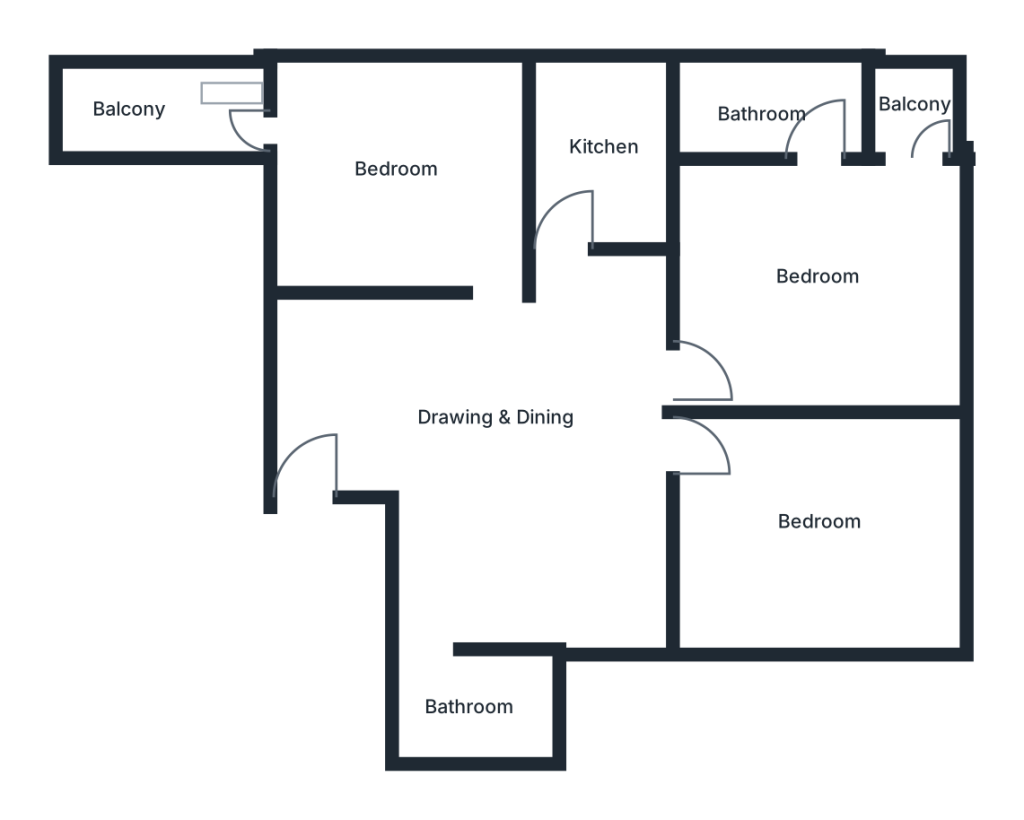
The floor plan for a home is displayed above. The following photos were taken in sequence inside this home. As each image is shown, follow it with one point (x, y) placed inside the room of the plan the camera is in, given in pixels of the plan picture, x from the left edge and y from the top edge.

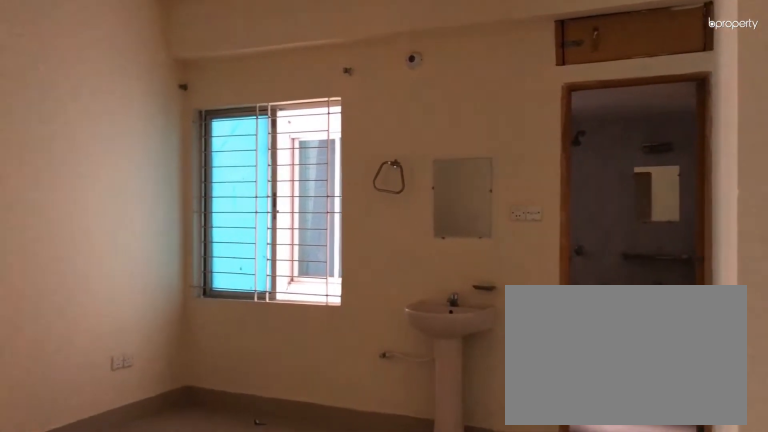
(493, 418)
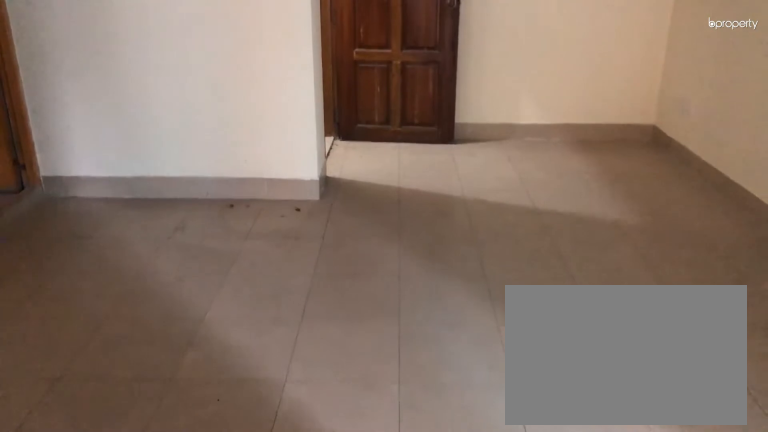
(493, 418)
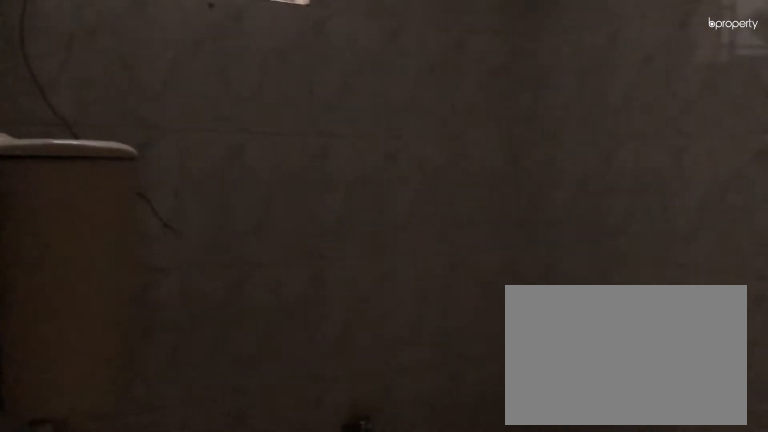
(470, 707)
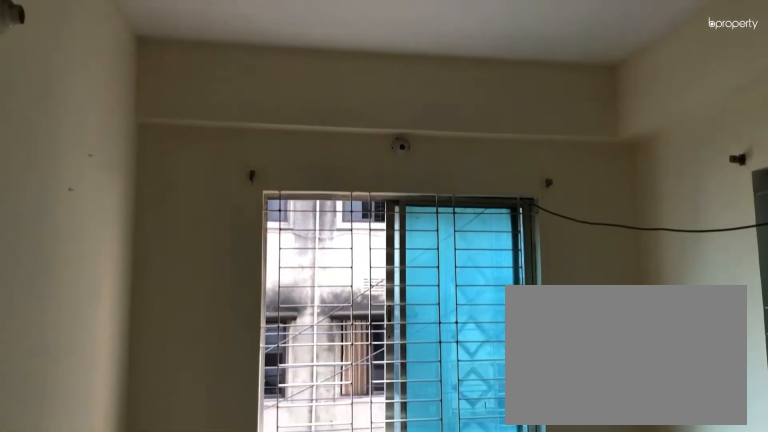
(822, 524)
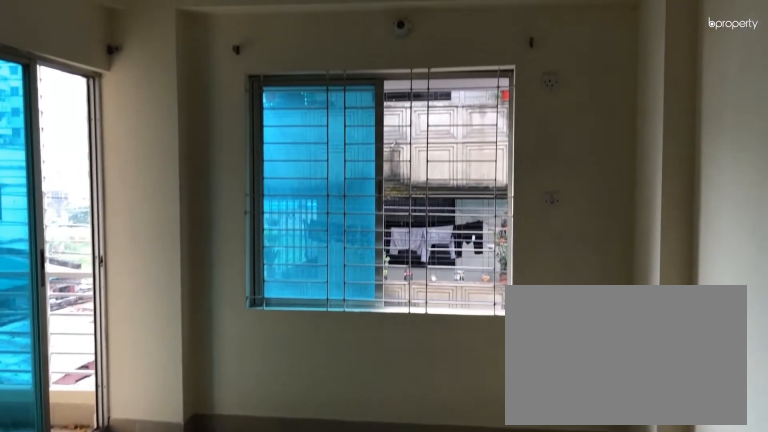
(821, 273)
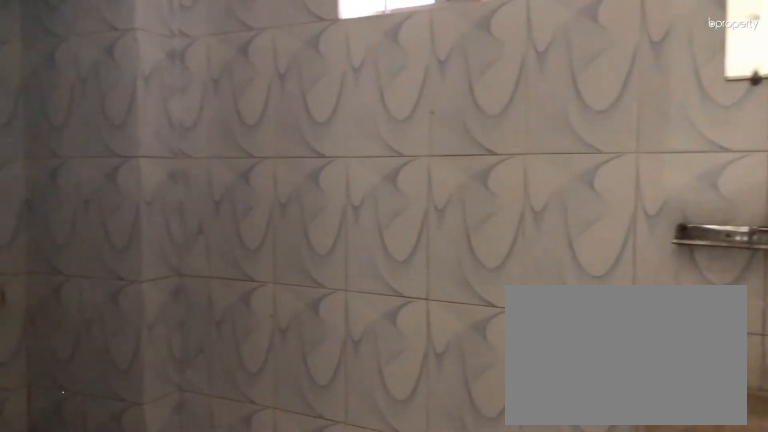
(761, 118)
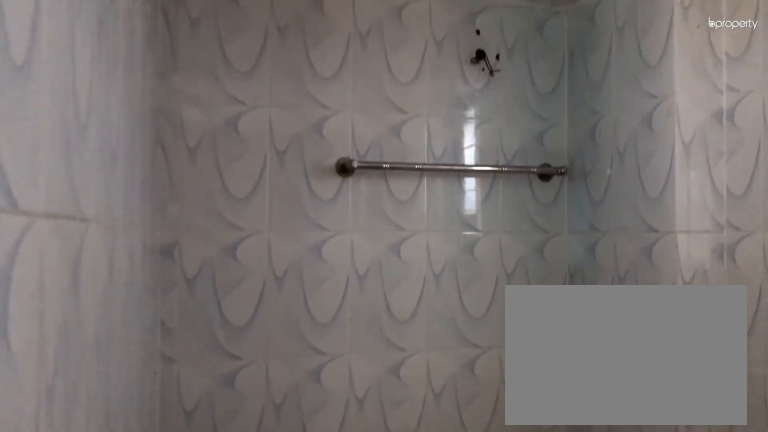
(761, 118)
